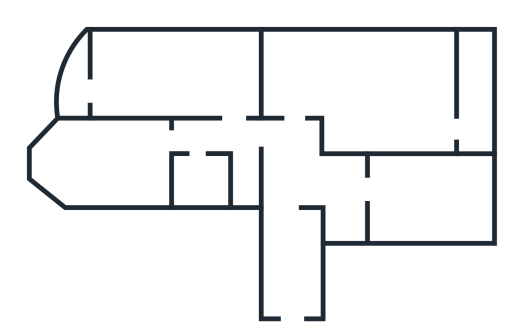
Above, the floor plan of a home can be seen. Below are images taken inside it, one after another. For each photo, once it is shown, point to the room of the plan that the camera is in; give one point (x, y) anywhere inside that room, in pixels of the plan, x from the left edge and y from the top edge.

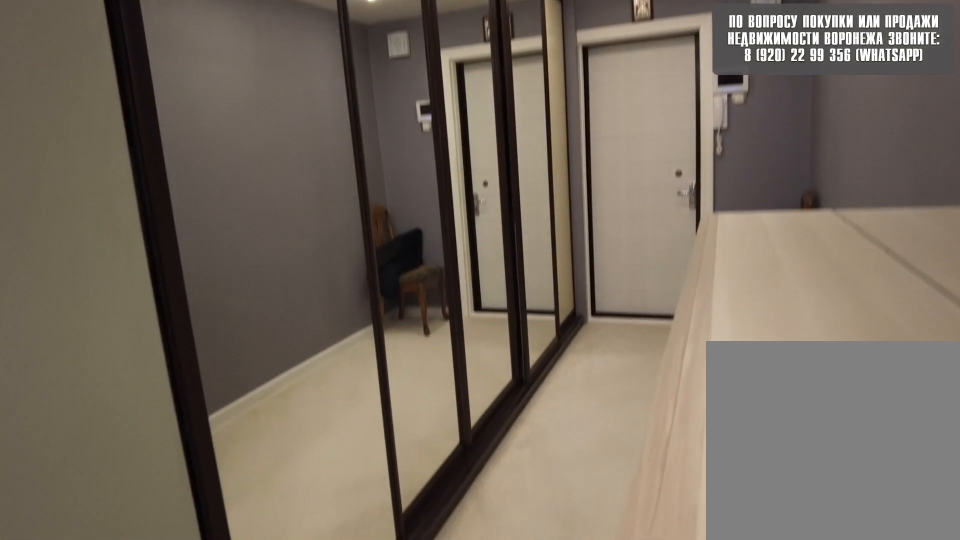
(295, 186)
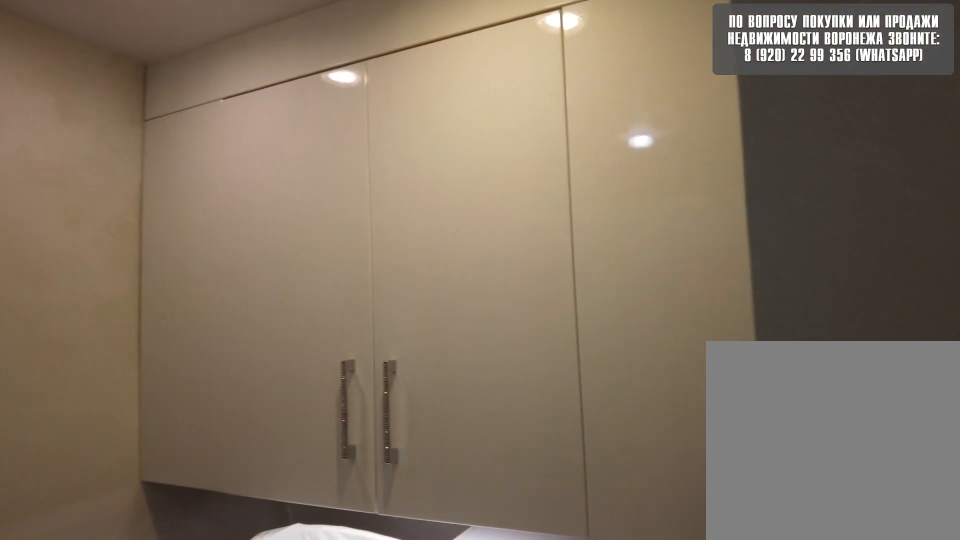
(350, 191)
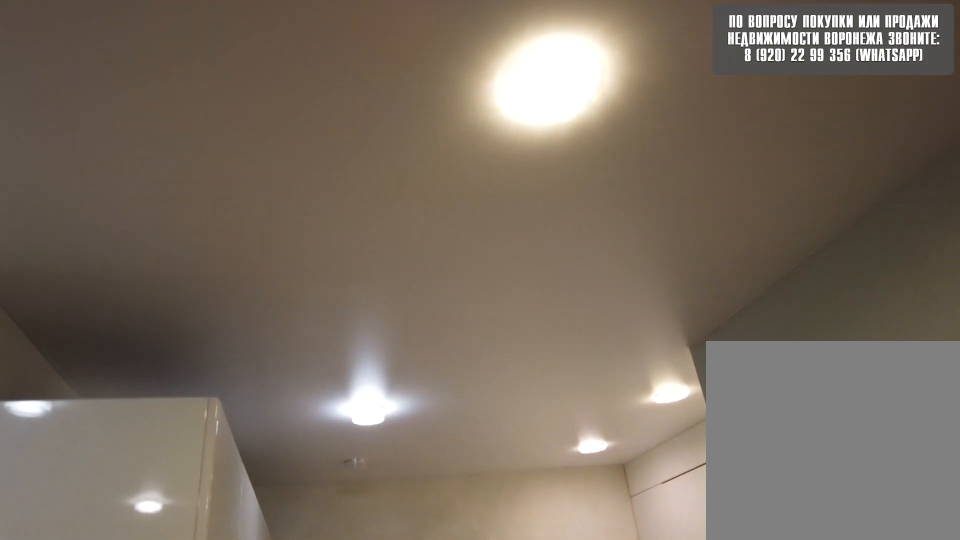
(350, 191)
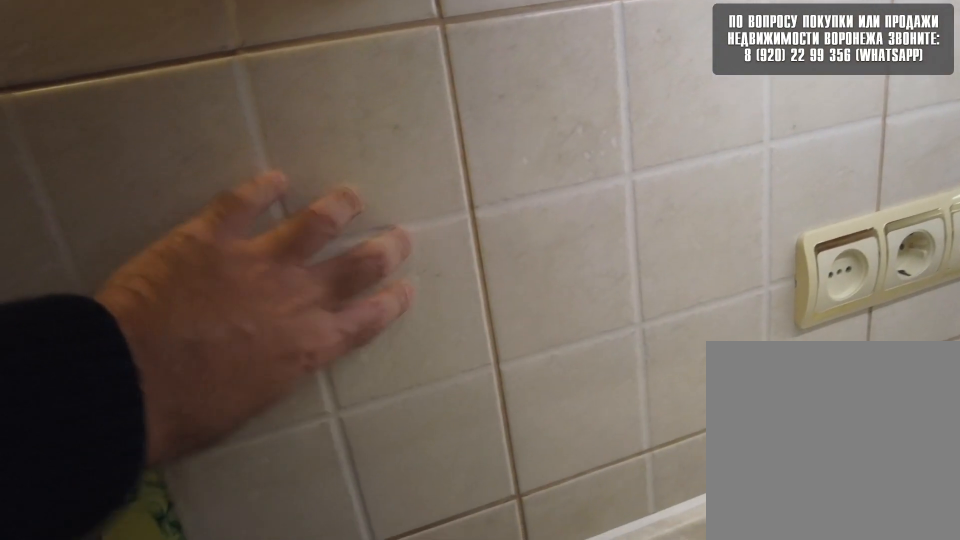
(409, 199)
